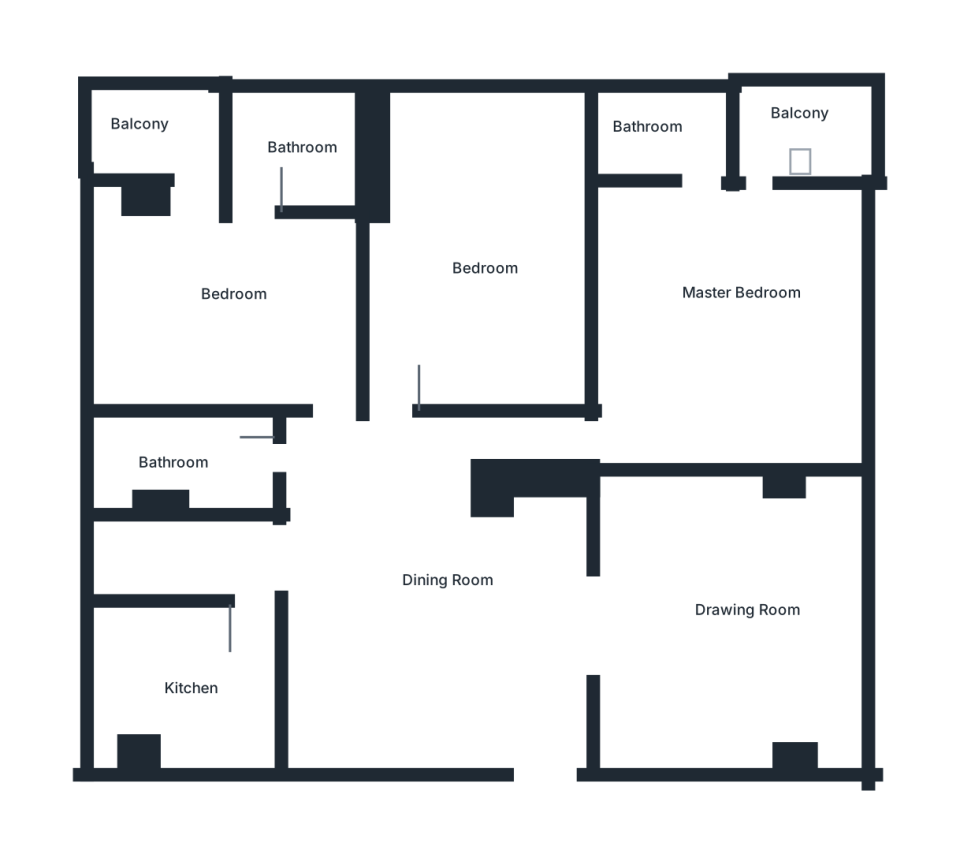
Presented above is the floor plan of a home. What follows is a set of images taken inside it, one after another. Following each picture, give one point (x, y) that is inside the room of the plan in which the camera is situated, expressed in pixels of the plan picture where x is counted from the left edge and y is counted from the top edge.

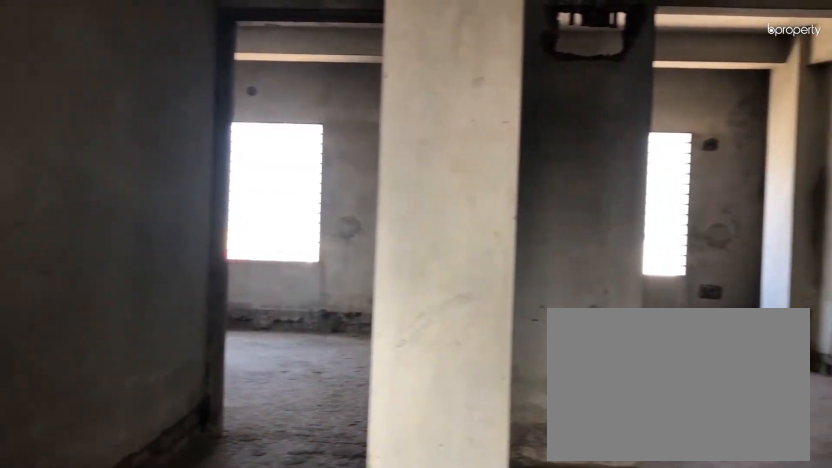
(447, 569)
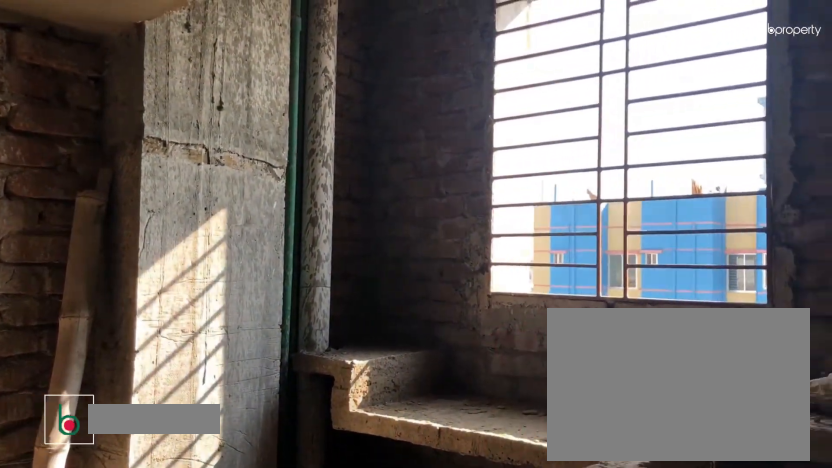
(177, 692)
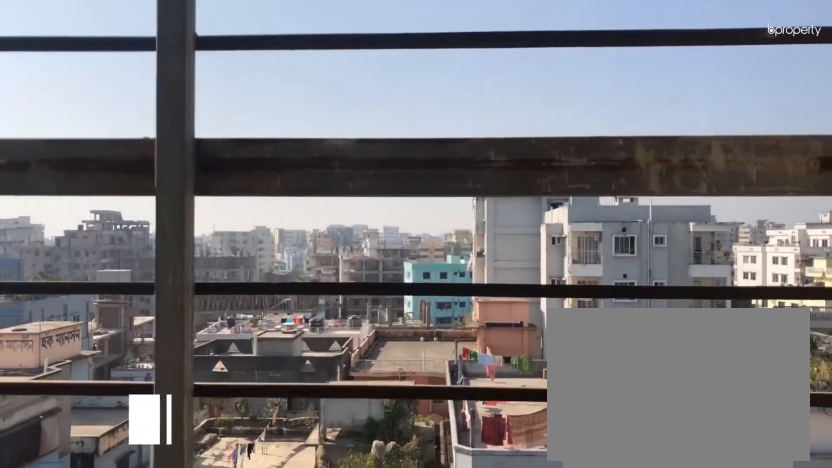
(159, 133)
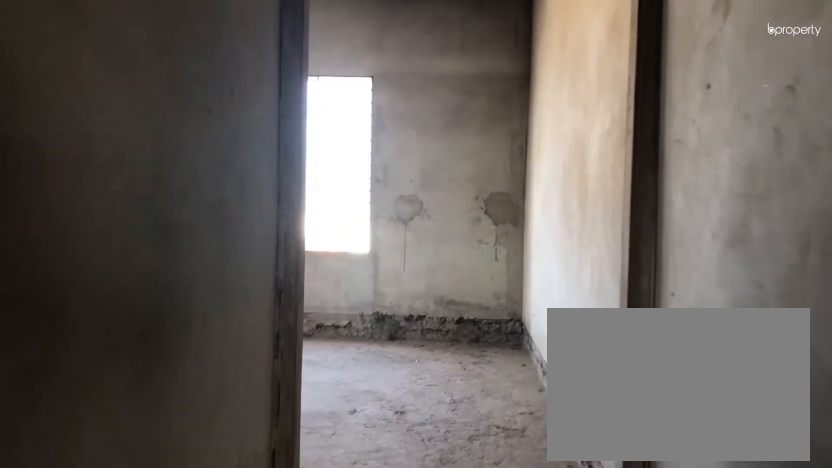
(632, 421)
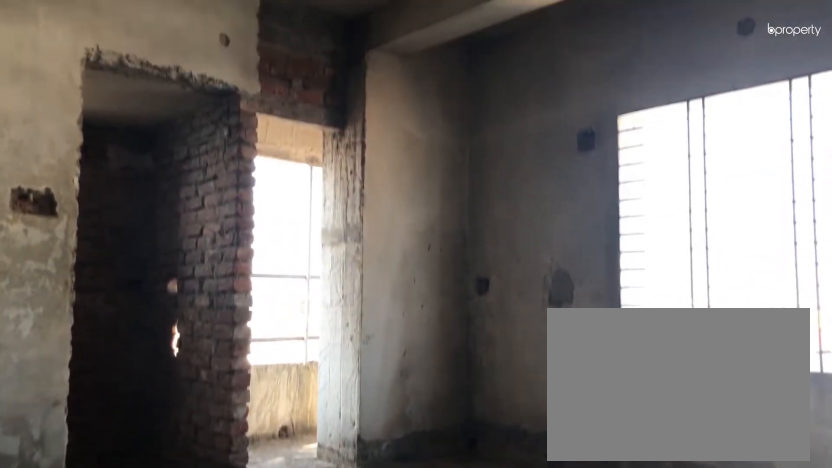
(742, 299)
